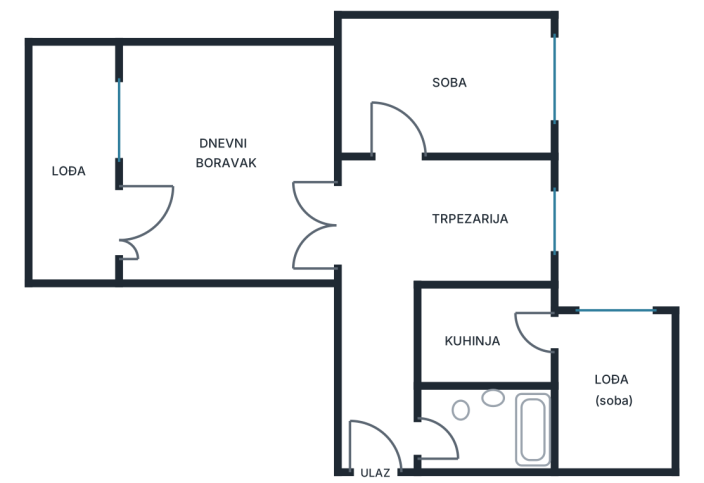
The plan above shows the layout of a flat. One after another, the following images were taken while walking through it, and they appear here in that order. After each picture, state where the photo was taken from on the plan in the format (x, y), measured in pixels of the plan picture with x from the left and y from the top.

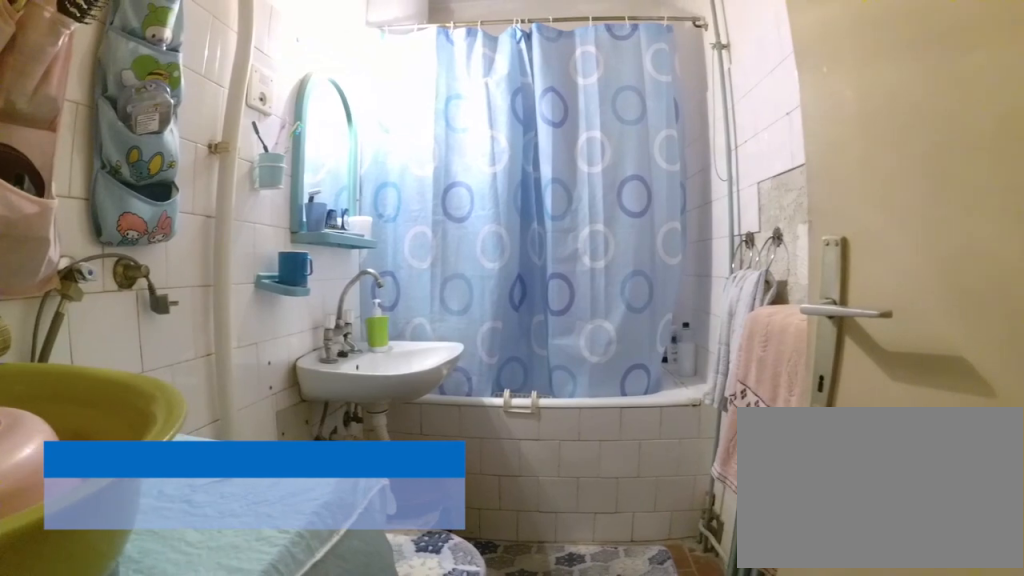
(409, 436)
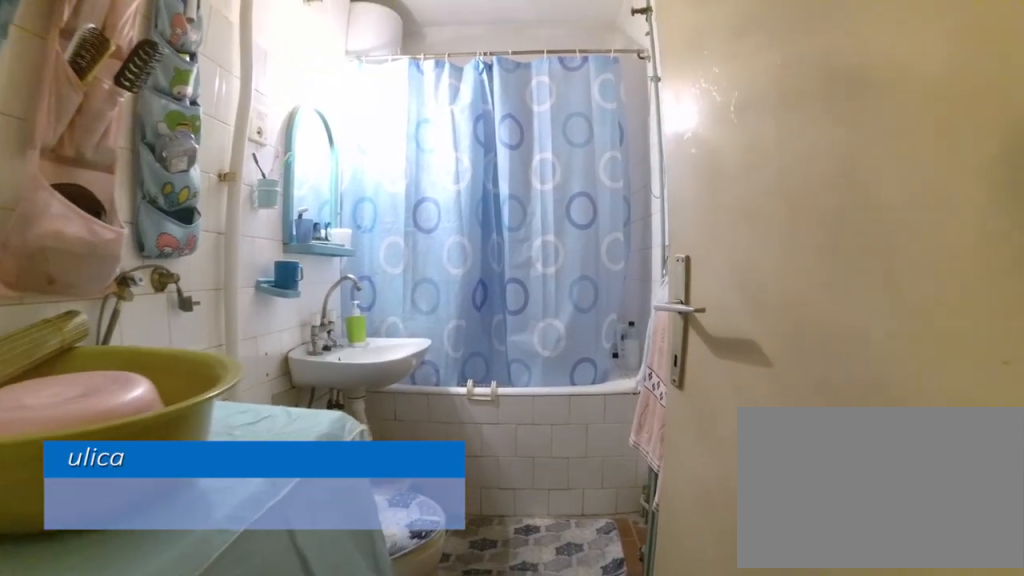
(397, 436)
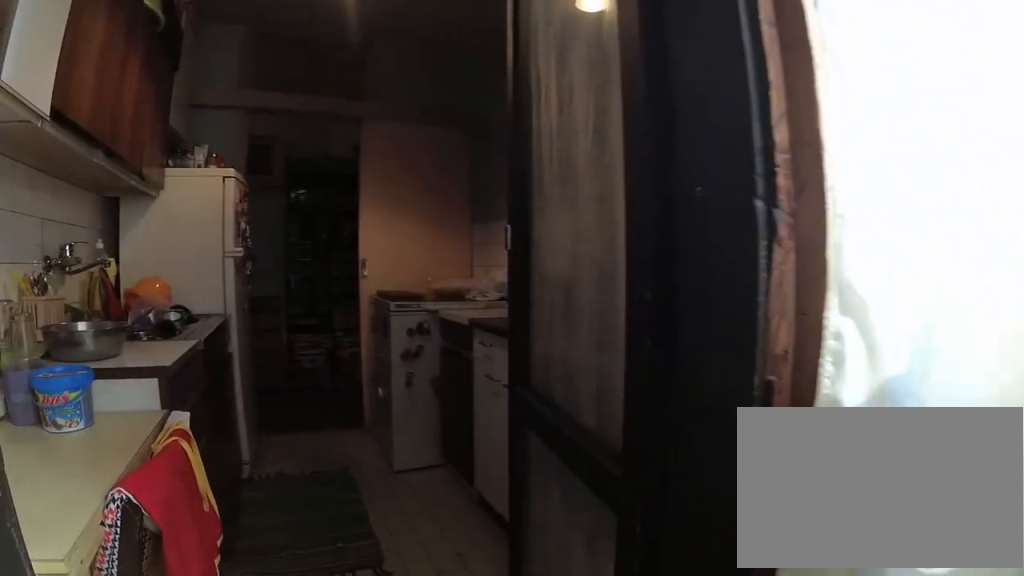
(610, 355)
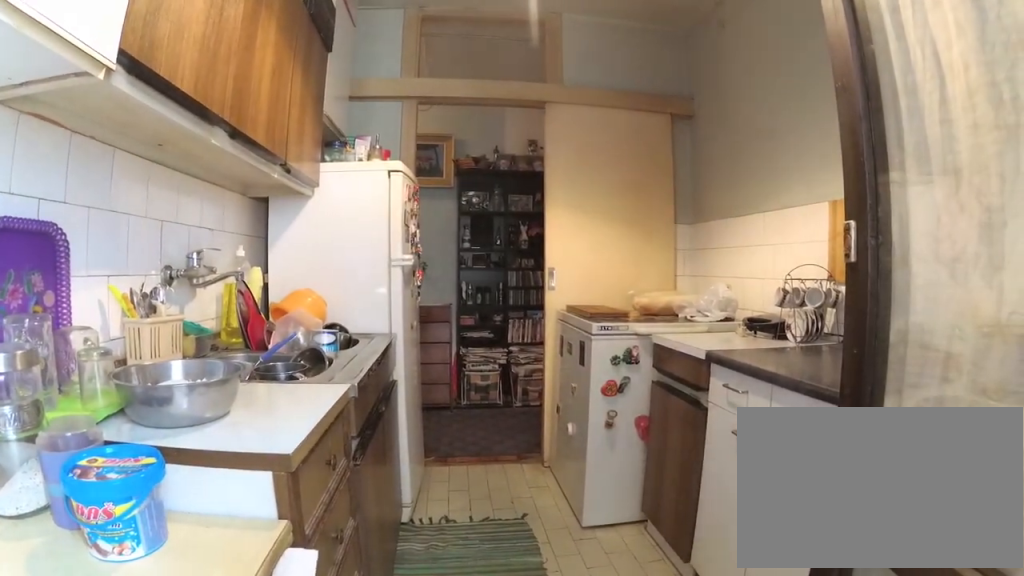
(588, 340)
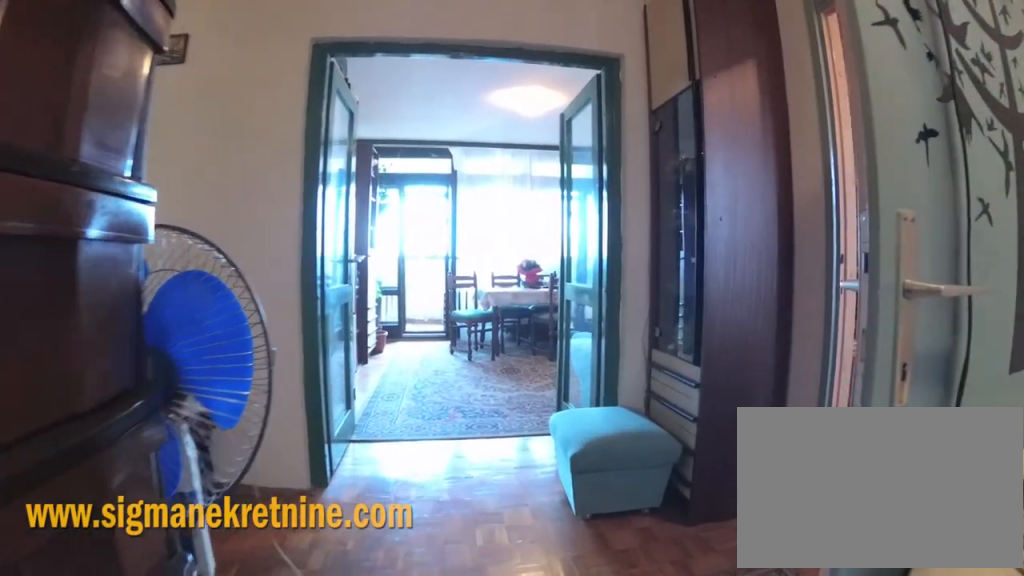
(480, 226)
